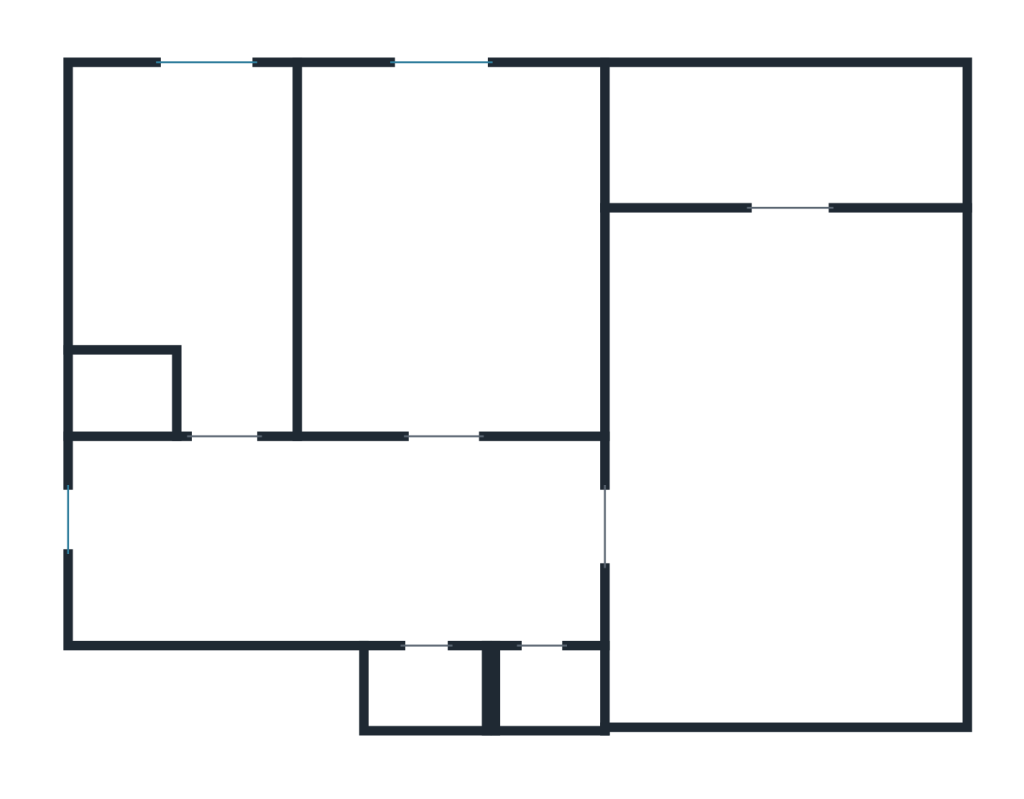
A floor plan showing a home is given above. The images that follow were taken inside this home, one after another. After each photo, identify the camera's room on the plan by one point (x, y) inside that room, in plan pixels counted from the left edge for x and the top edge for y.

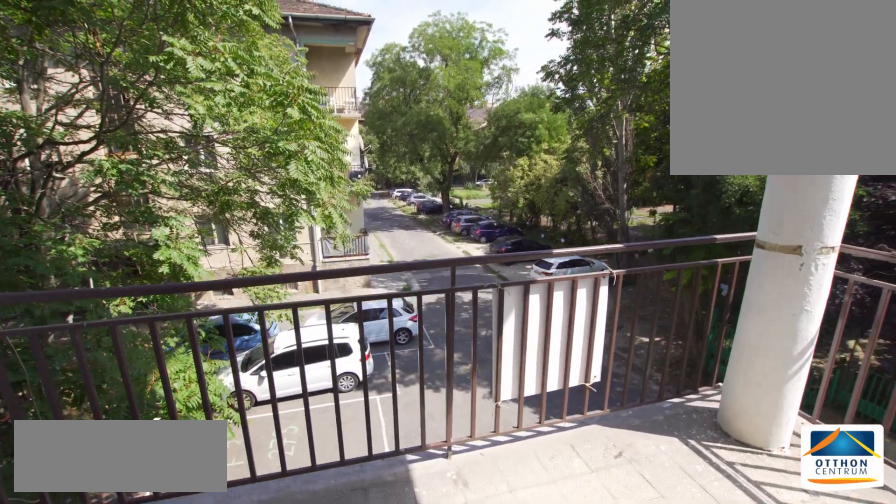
(787, 138)
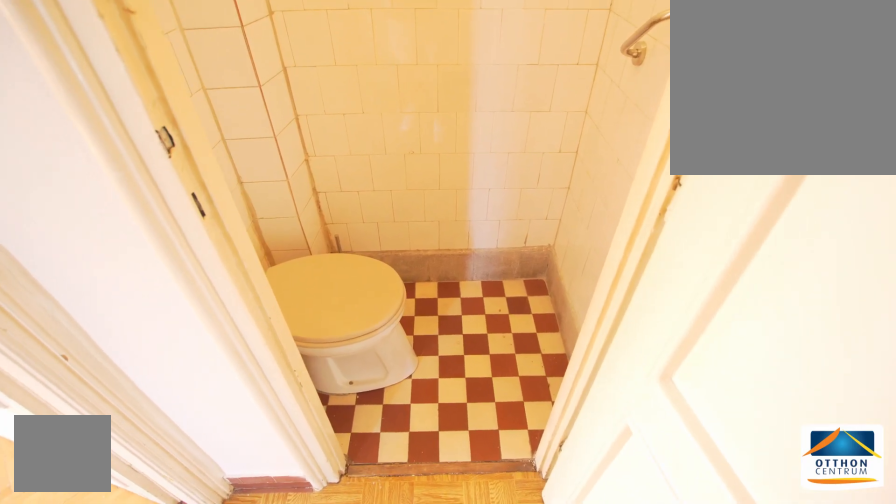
(548, 688)
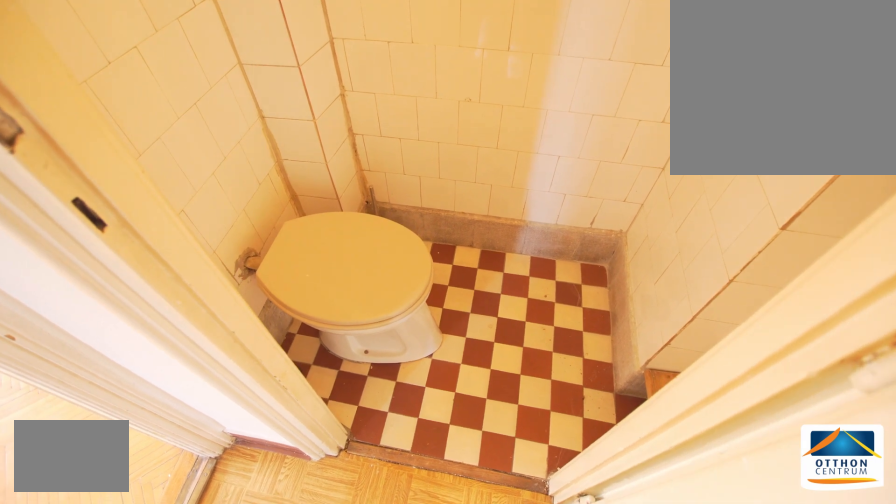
(549, 688)
